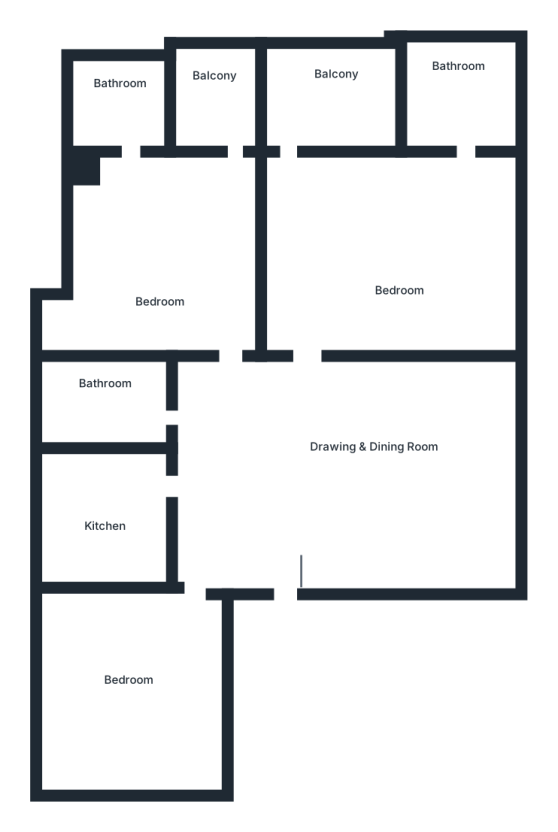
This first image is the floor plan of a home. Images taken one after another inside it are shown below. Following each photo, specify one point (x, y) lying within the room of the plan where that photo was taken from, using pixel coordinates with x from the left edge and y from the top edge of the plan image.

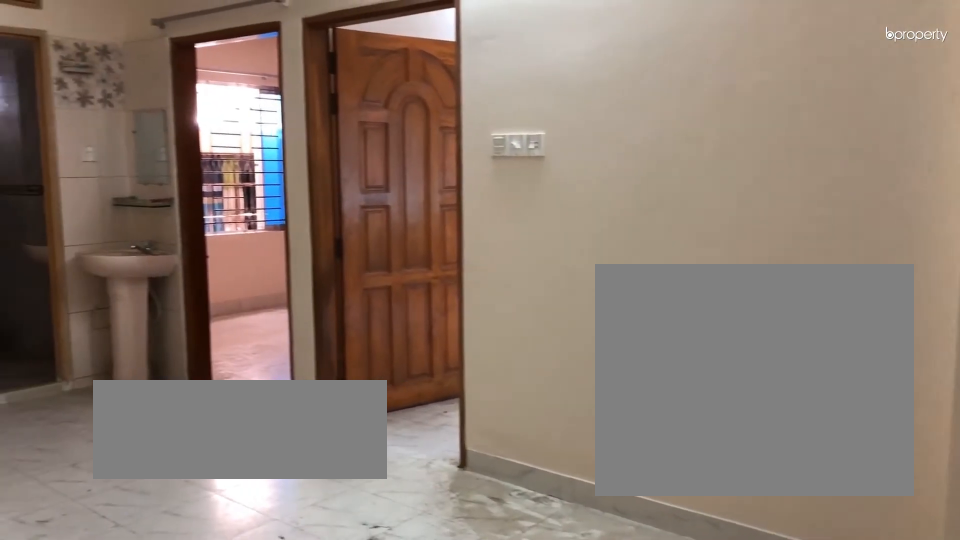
(336, 447)
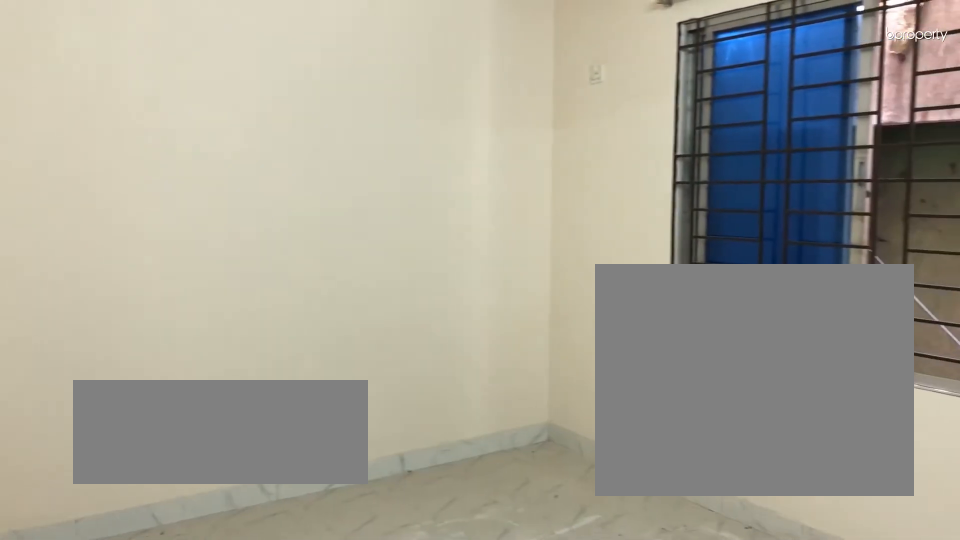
(138, 667)
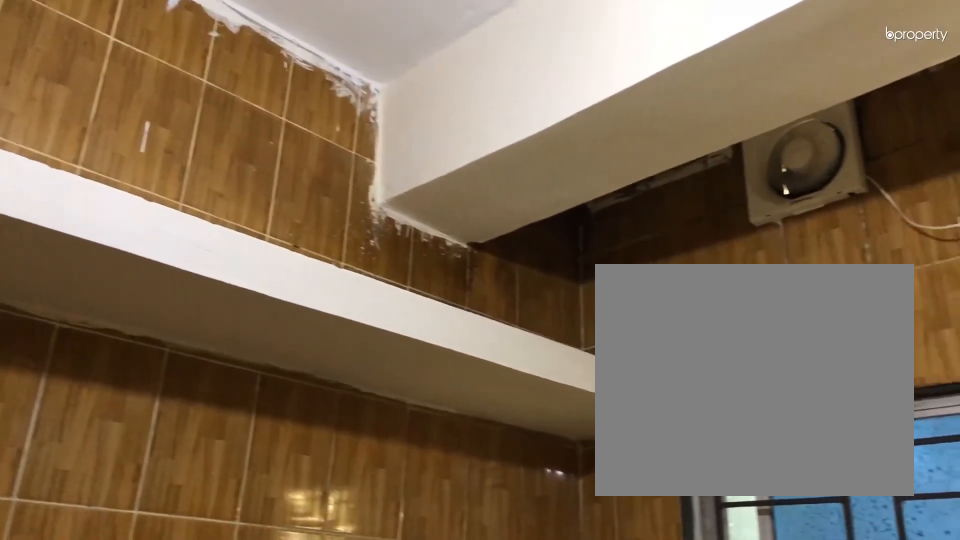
(102, 506)
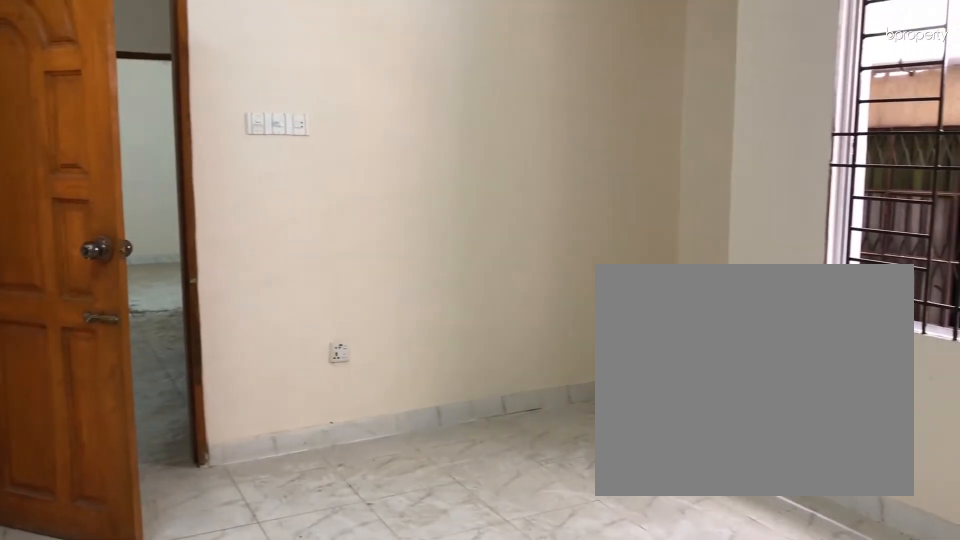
(156, 253)
